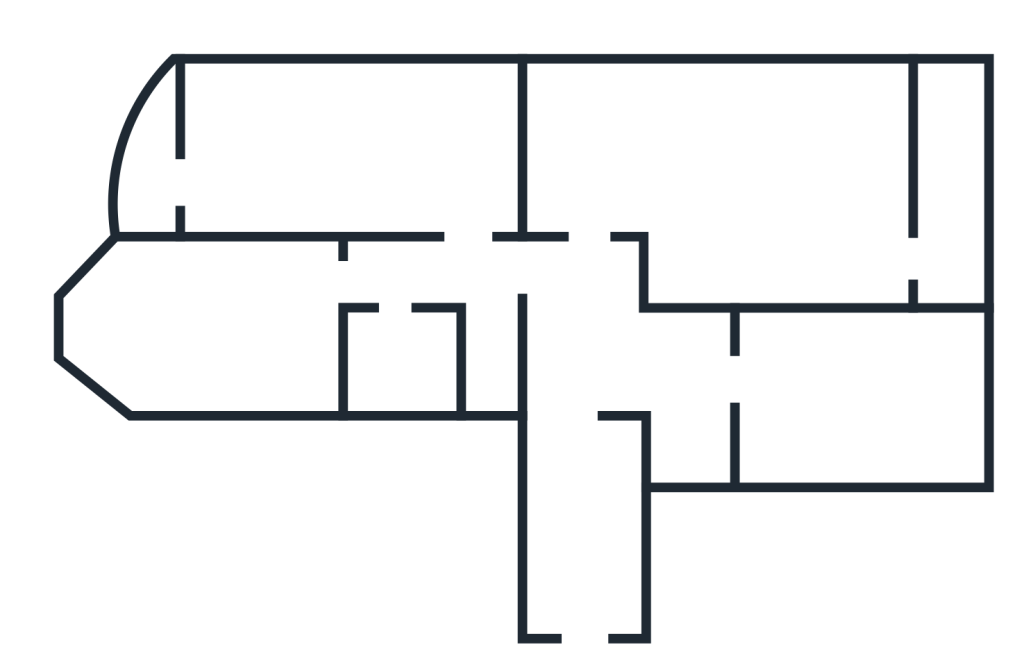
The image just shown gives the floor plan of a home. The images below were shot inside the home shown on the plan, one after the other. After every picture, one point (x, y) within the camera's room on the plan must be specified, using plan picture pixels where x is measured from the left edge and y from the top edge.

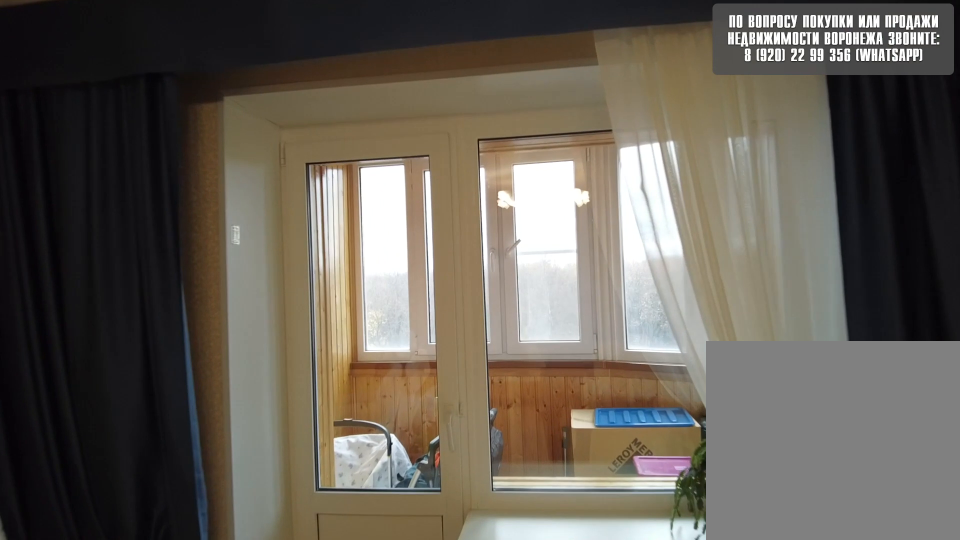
(421, 162)
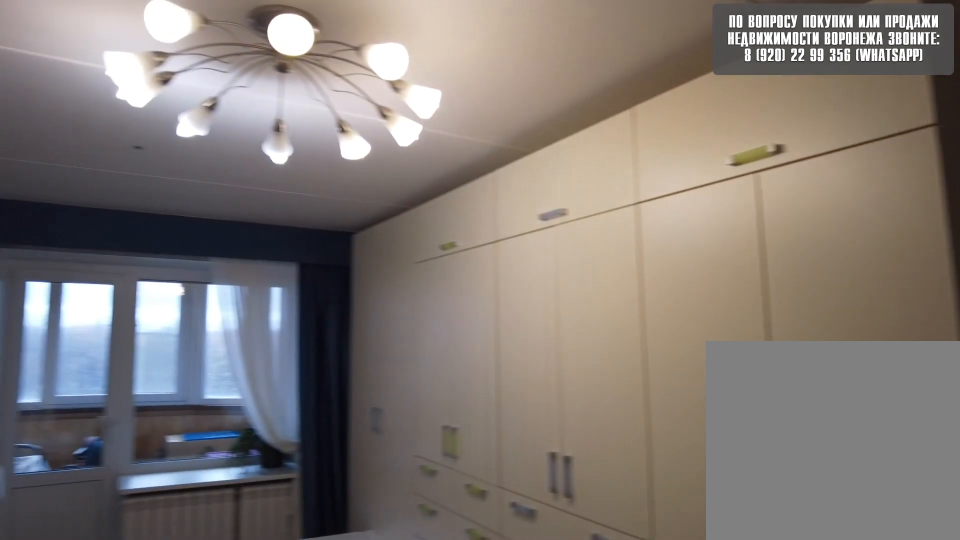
(421, 162)
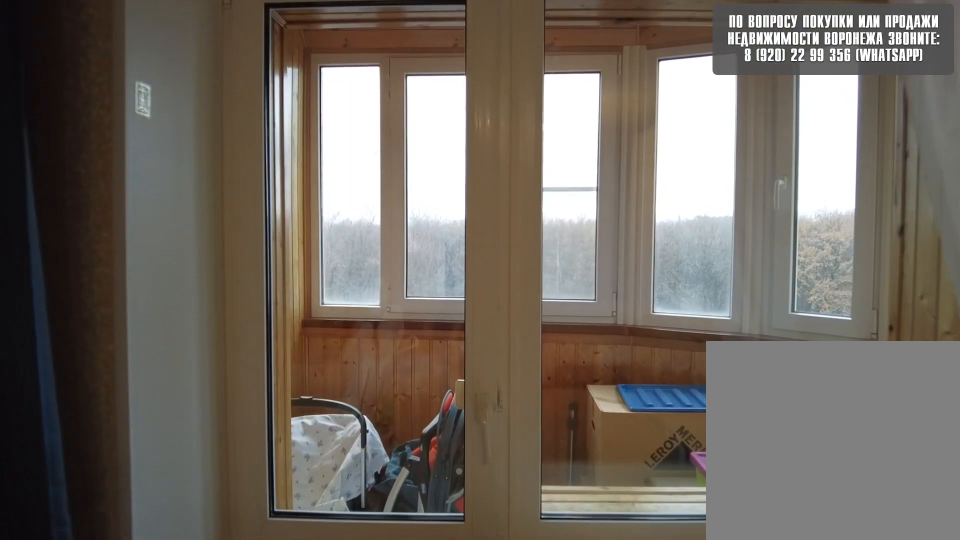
(249, 166)
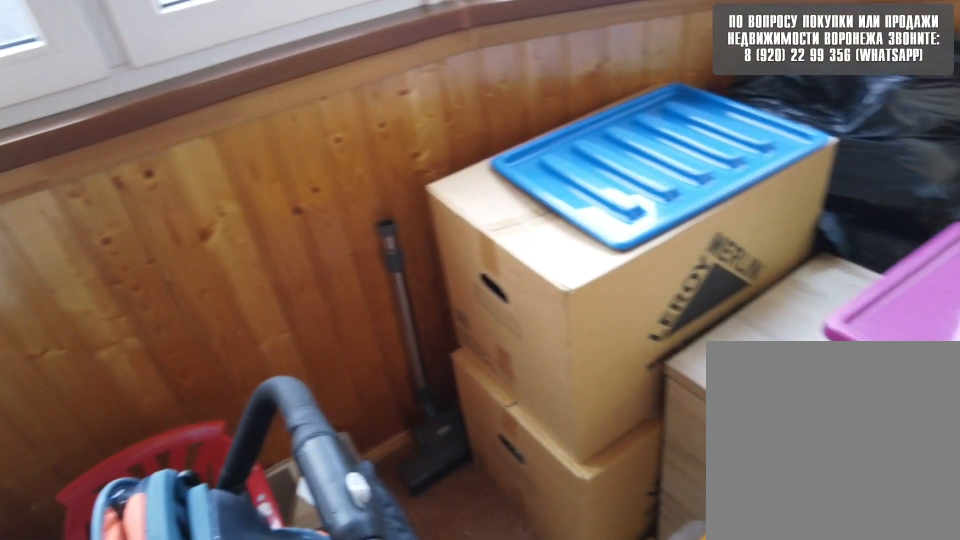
(159, 170)
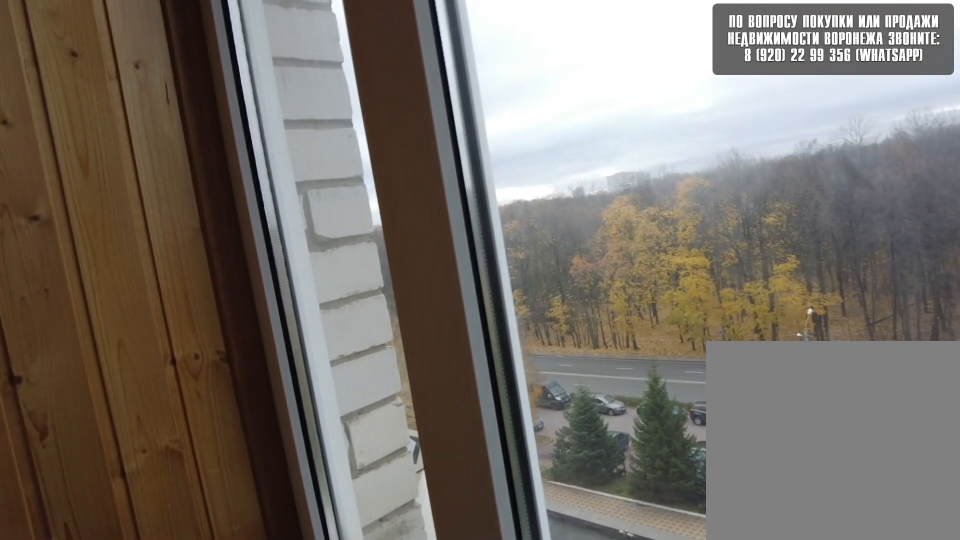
(159, 170)
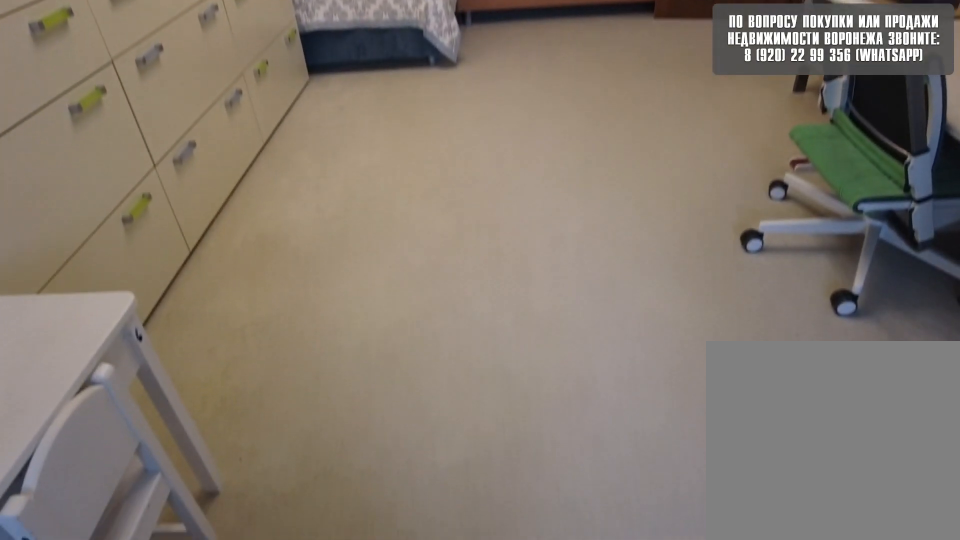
(237, 178)
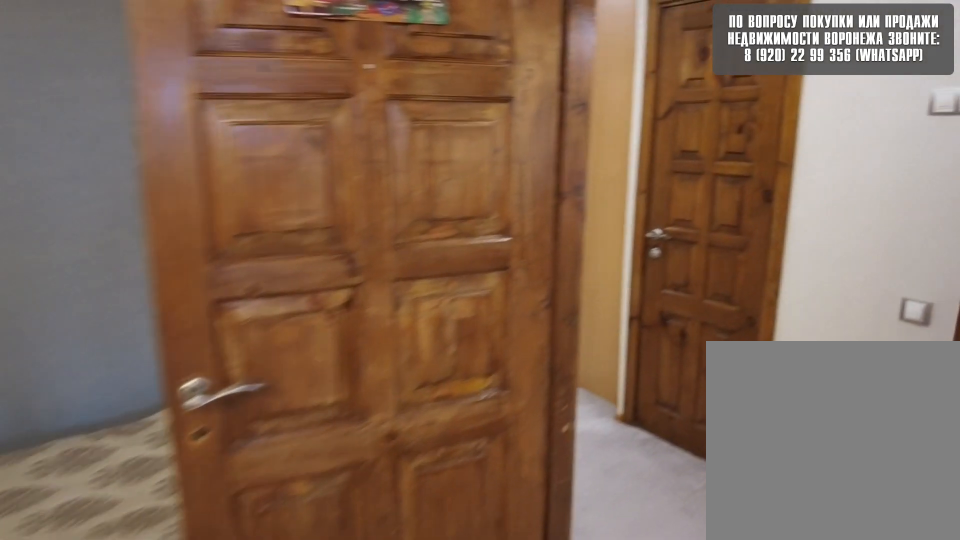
(389, 199)
